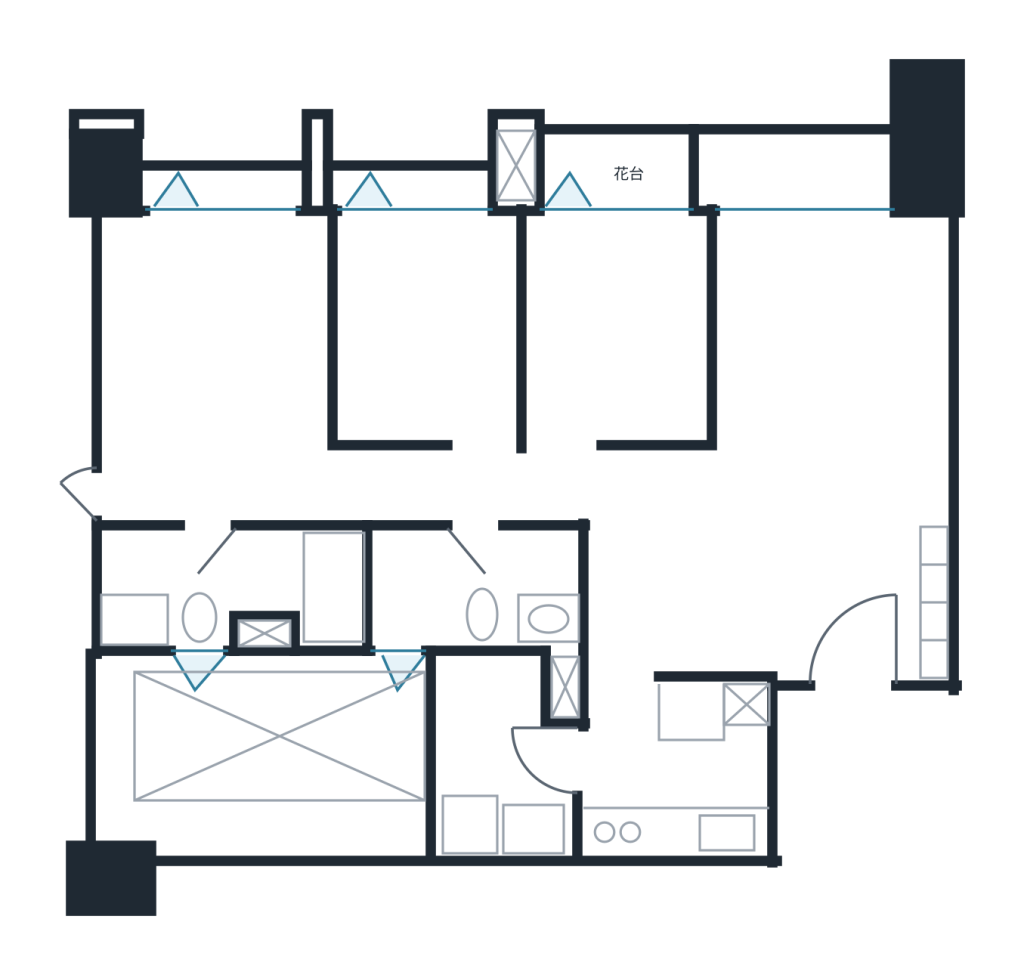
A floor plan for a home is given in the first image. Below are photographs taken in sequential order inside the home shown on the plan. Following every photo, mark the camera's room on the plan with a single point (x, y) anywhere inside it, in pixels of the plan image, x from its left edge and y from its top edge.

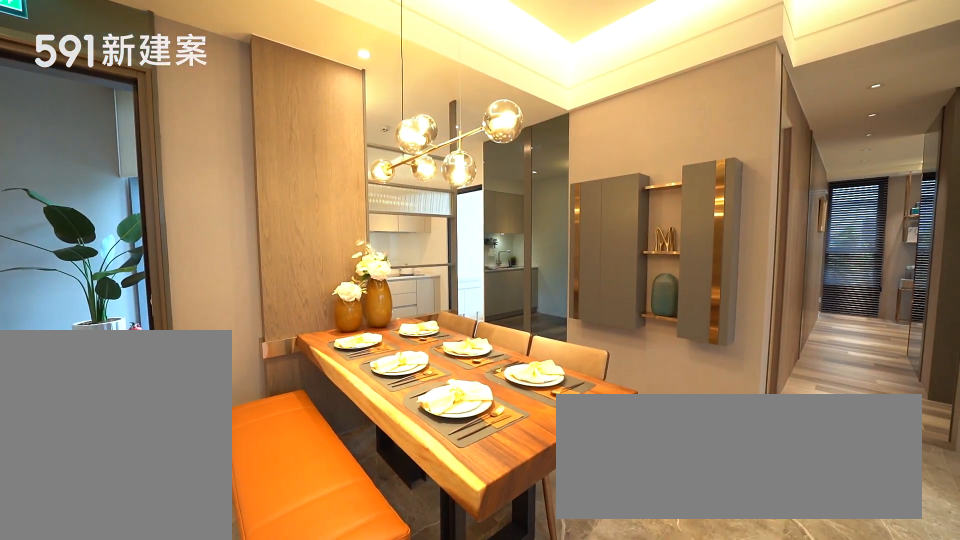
(727, 571)
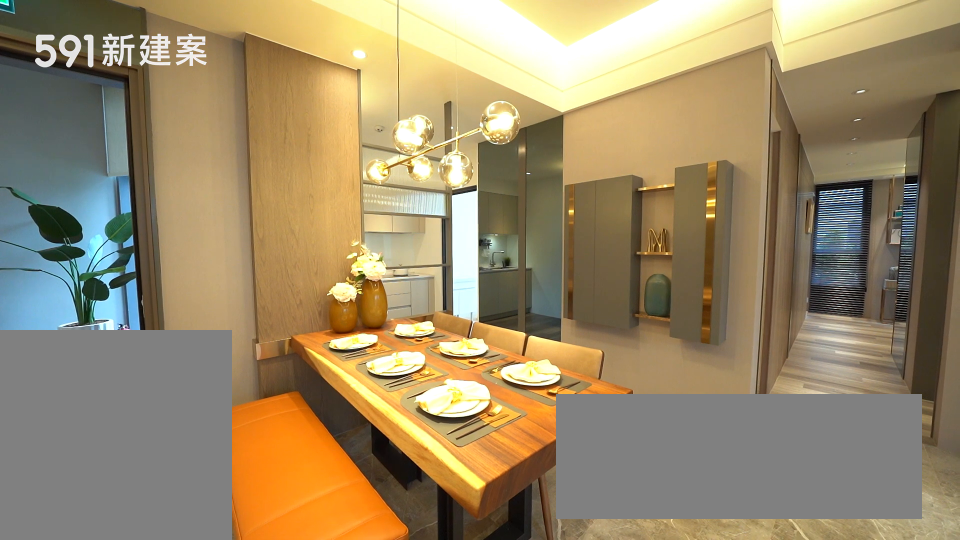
(727, 571)
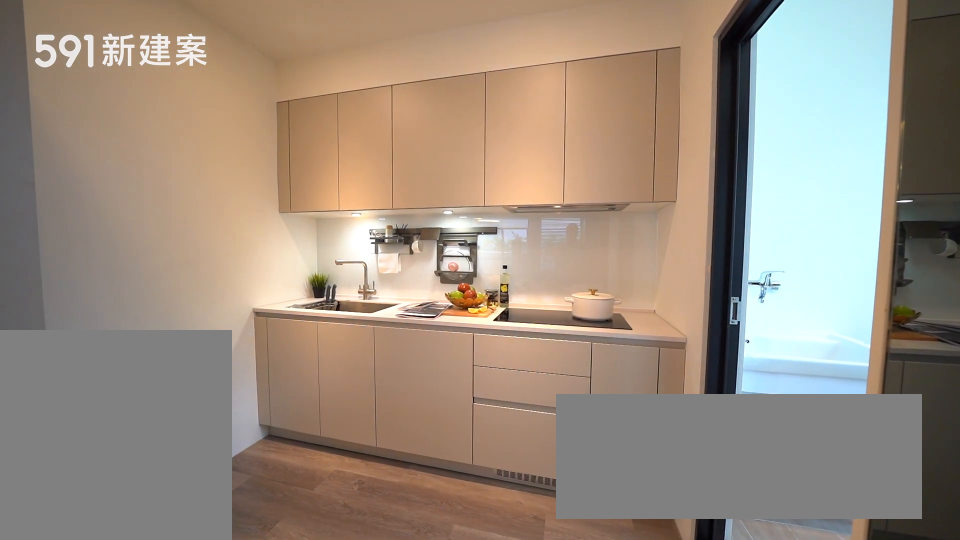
(682, 769)
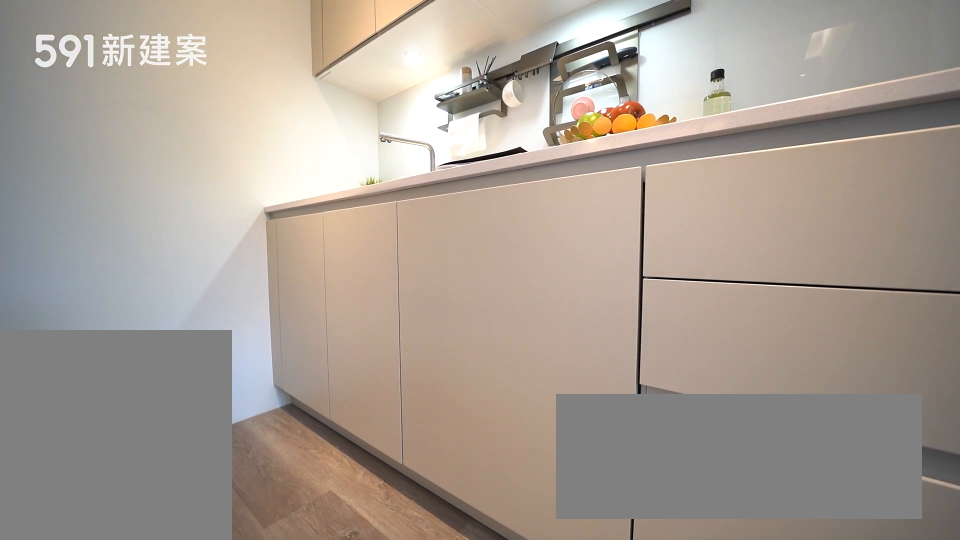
(682, 769)
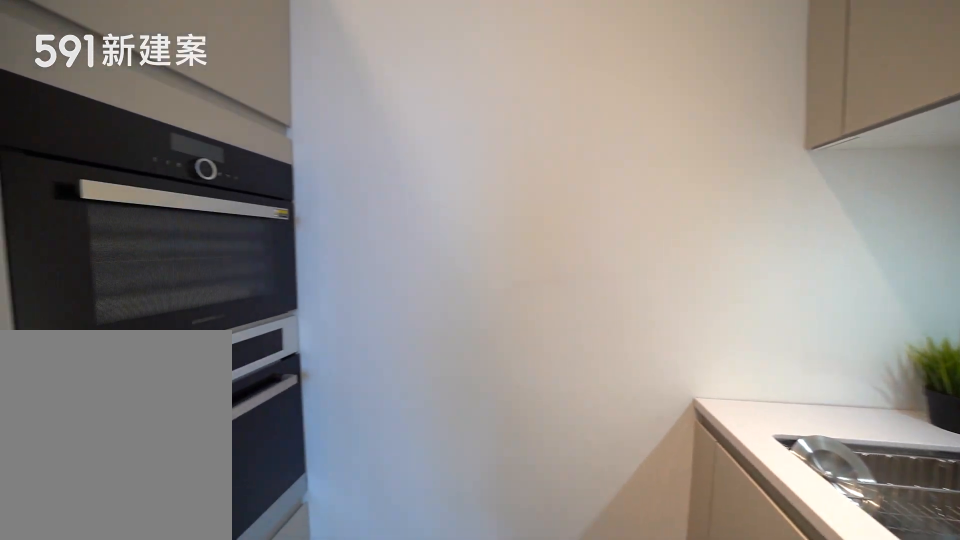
(682, 769)
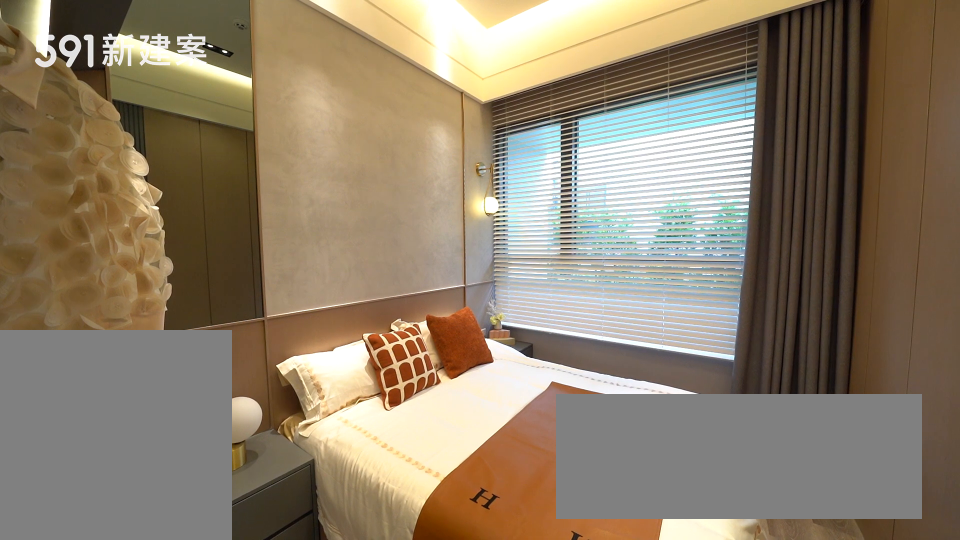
(424, 327)
